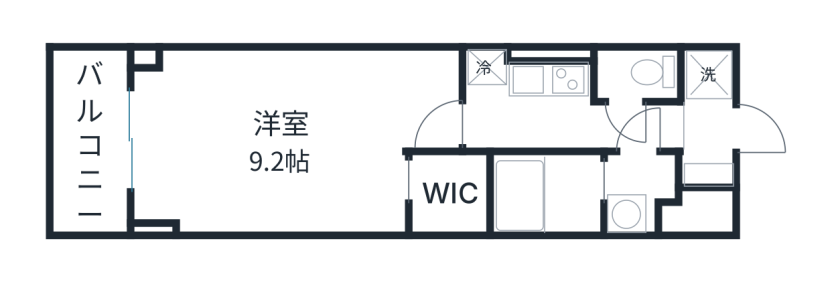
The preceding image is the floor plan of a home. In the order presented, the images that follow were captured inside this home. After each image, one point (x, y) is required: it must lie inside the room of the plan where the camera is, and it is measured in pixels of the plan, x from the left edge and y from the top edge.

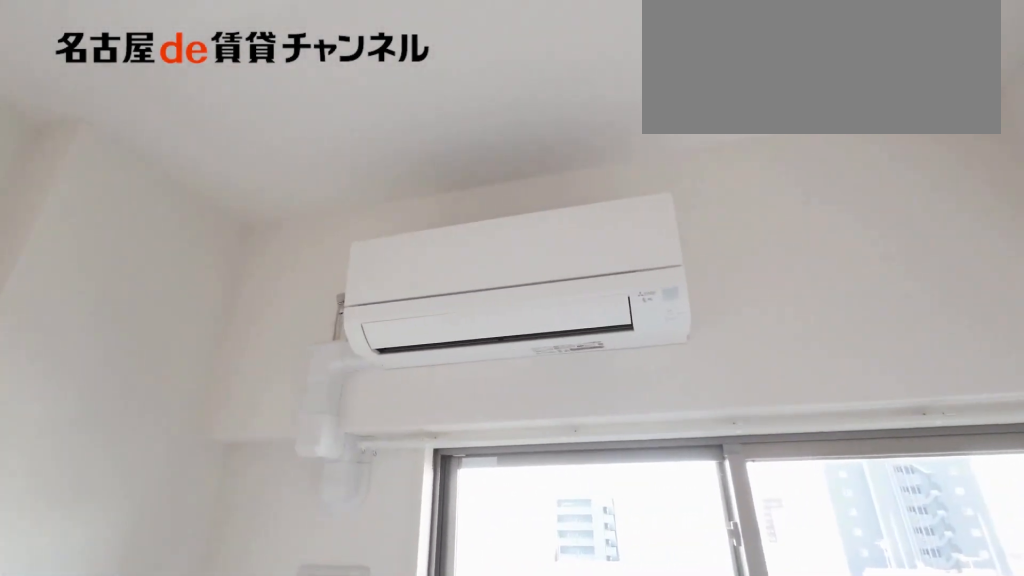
(287, 137)
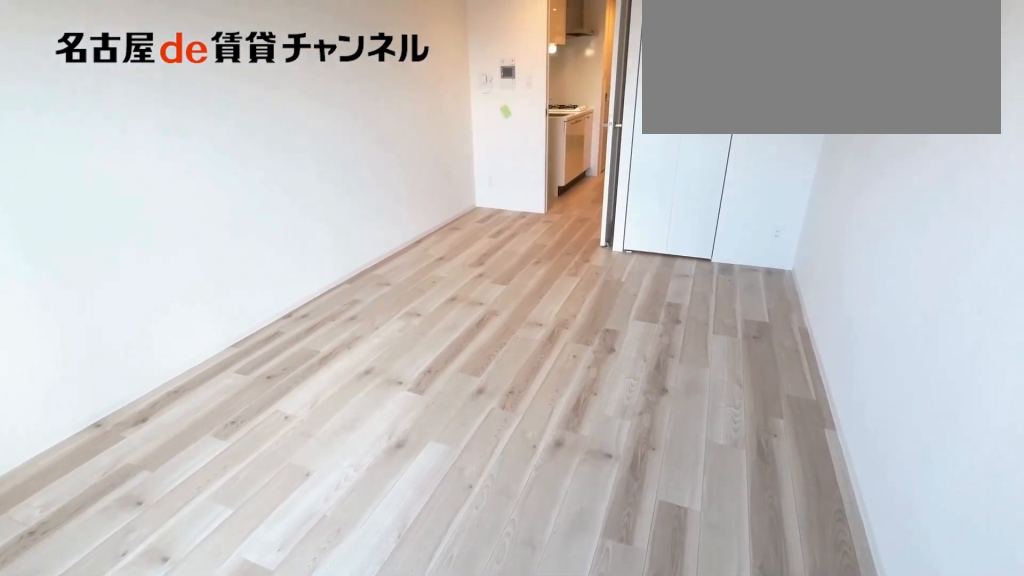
(287, 137)
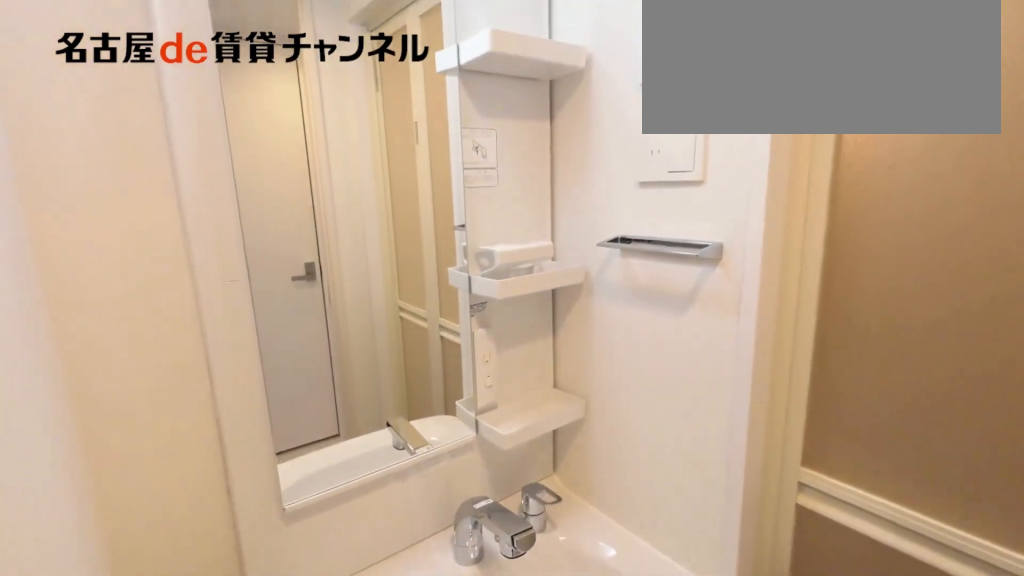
(639, 192)
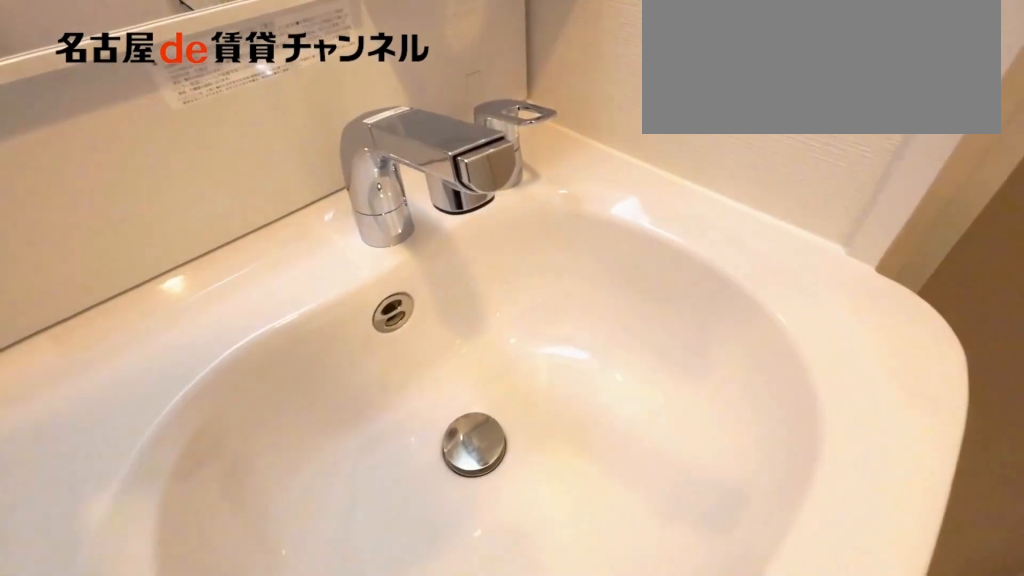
(639, 192)
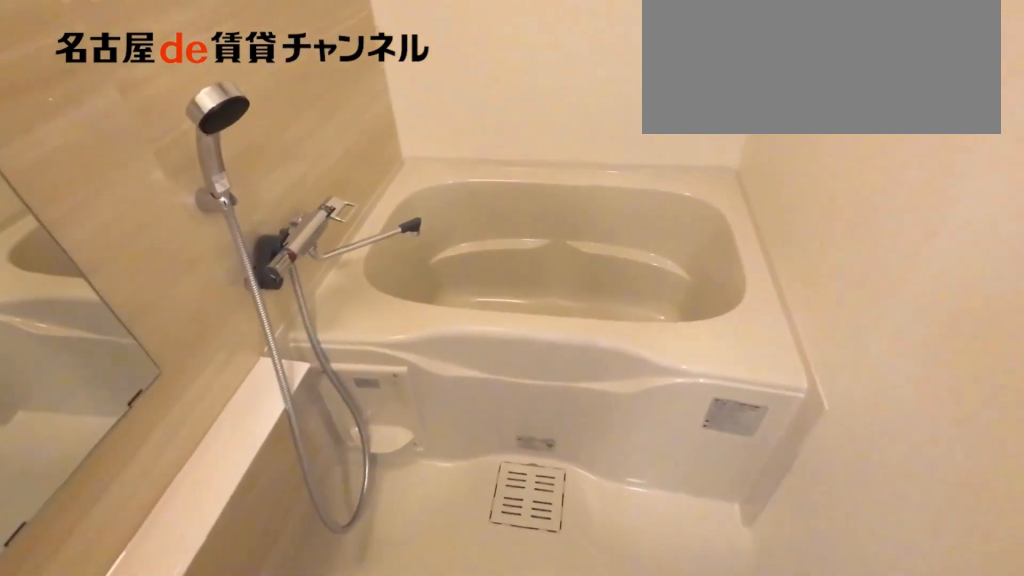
(547, 195)
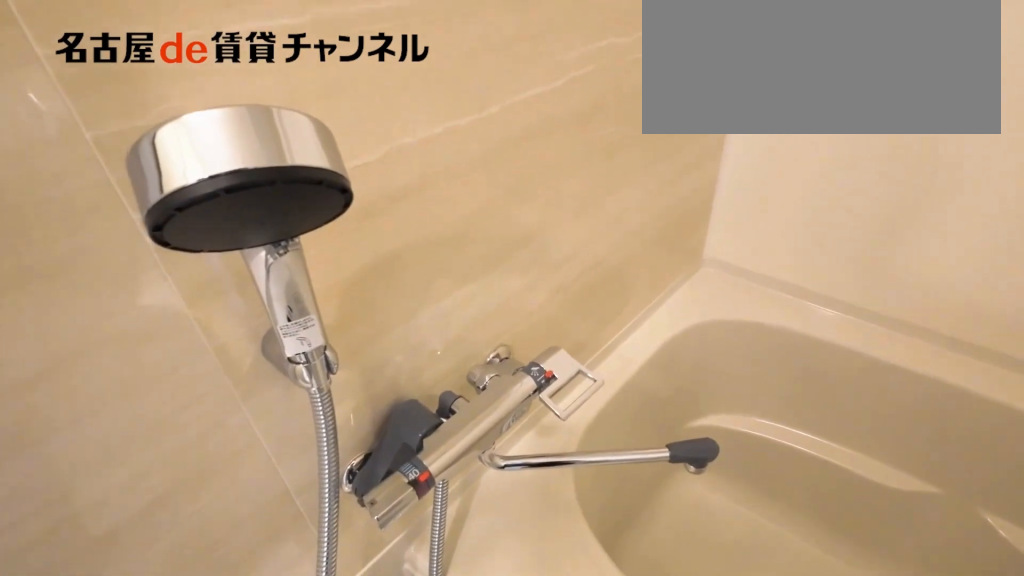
(547, 195)
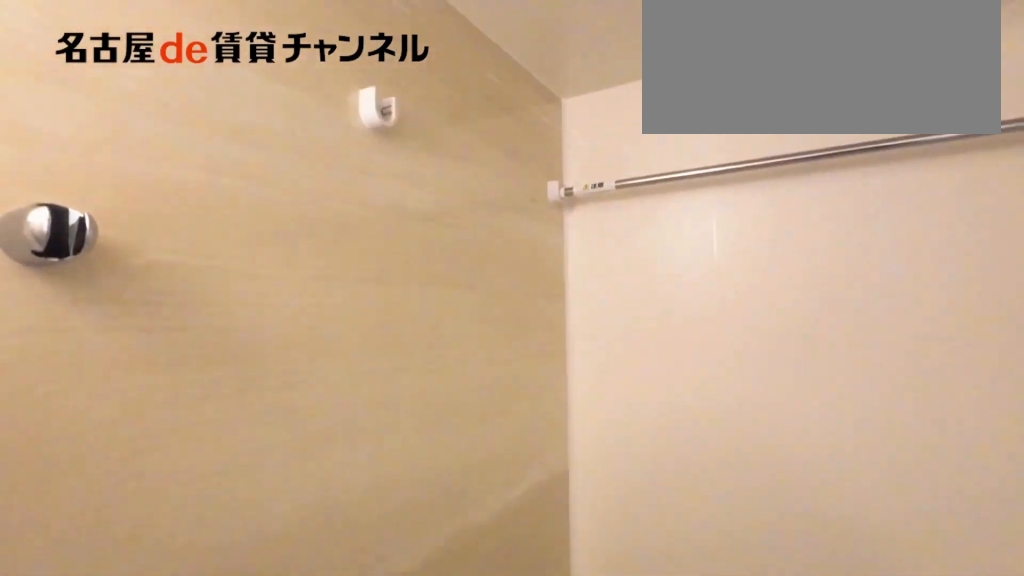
(547, 195)
